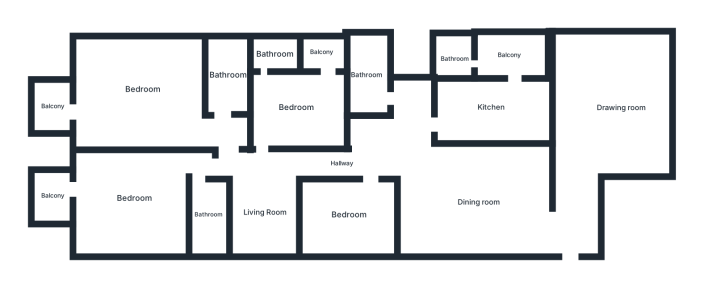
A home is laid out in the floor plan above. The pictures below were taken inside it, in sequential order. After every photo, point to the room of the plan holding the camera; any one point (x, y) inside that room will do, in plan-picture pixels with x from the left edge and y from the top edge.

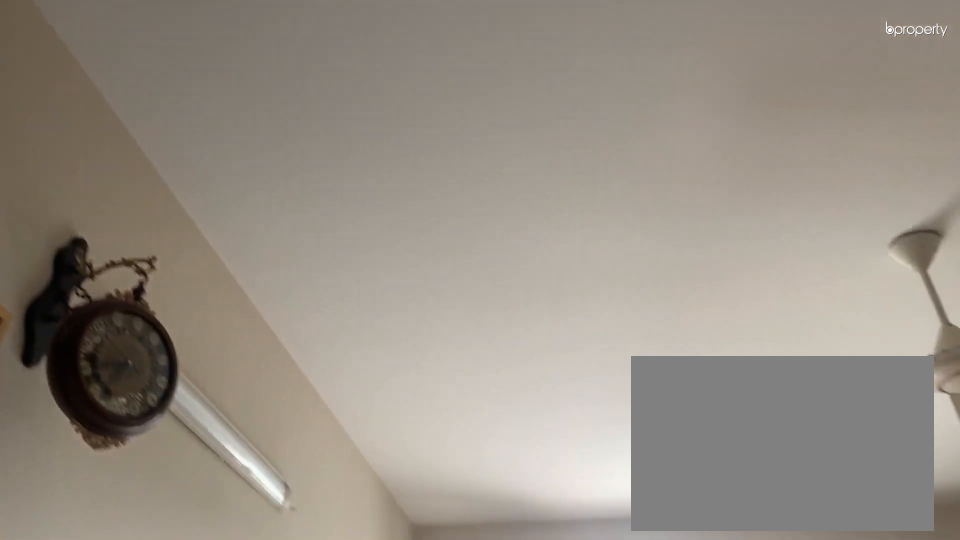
(141, 89)
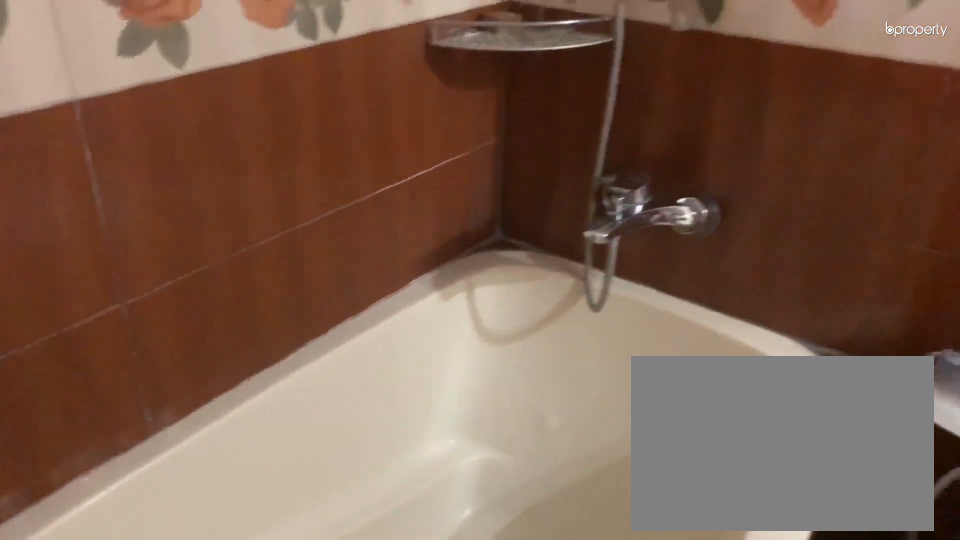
(227, 75)
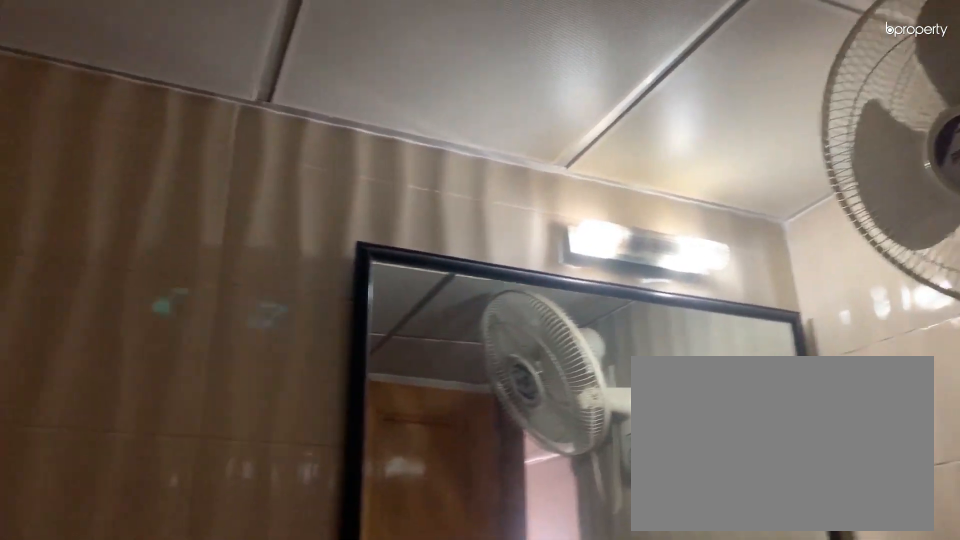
(227, 75)
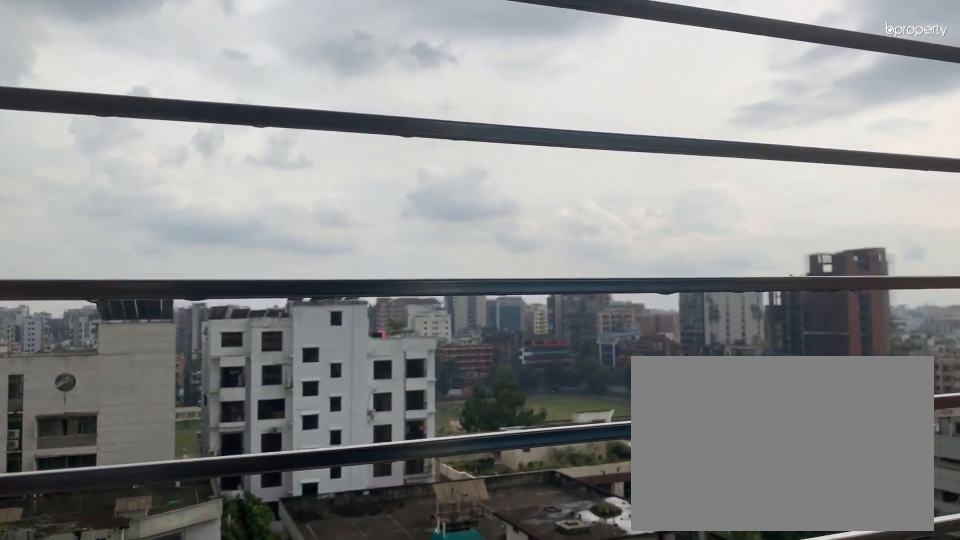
(51, 105)
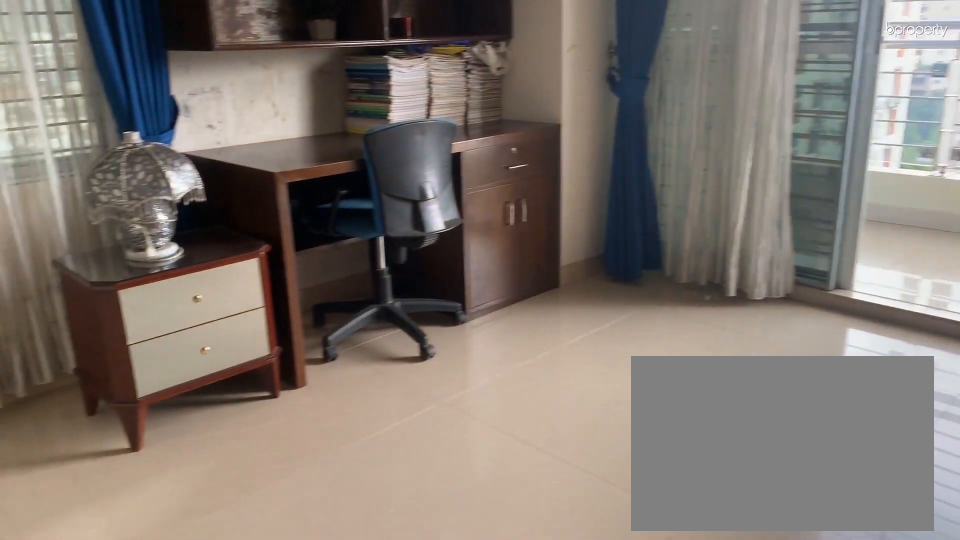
(134, 196)
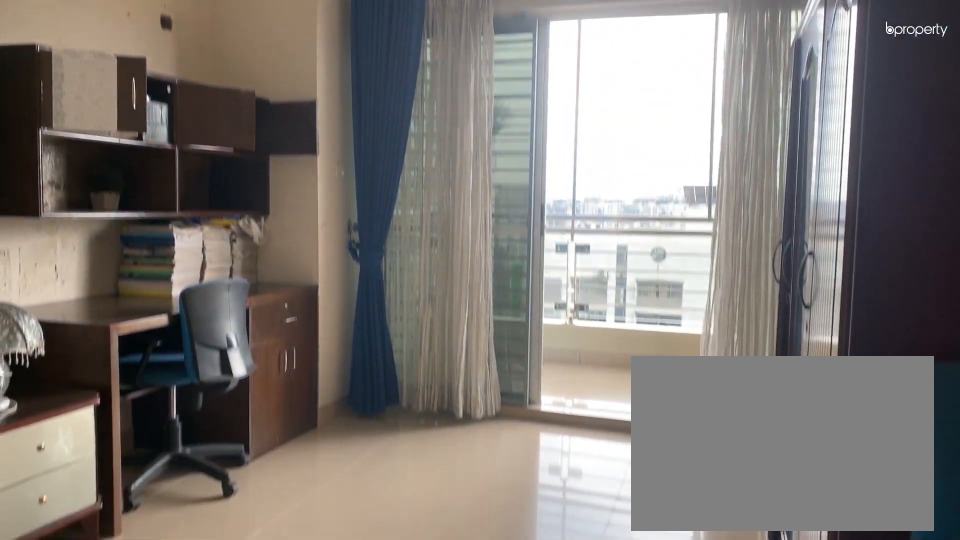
(134, 196)
